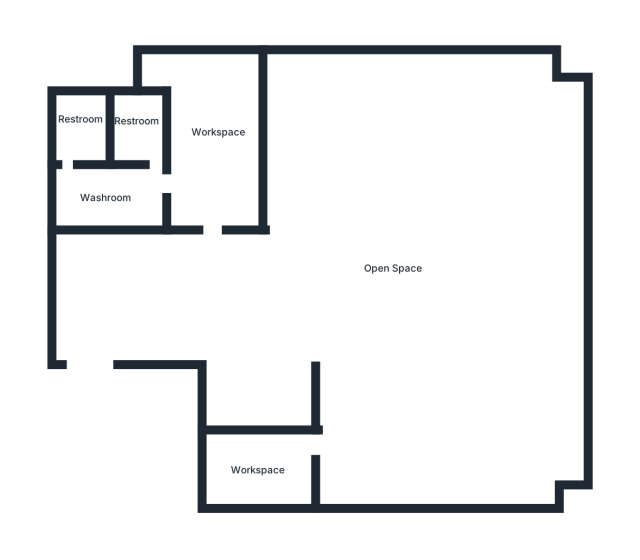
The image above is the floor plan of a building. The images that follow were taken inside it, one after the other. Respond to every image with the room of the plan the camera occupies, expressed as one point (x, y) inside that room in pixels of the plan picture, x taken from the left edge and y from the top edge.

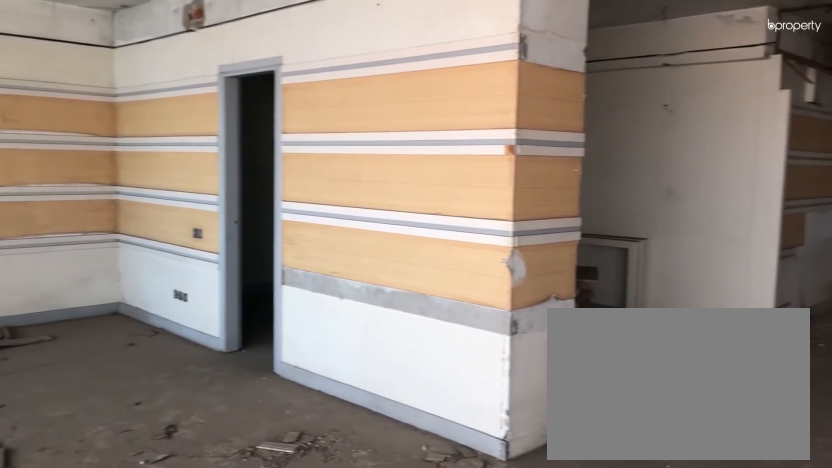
(436, 379)
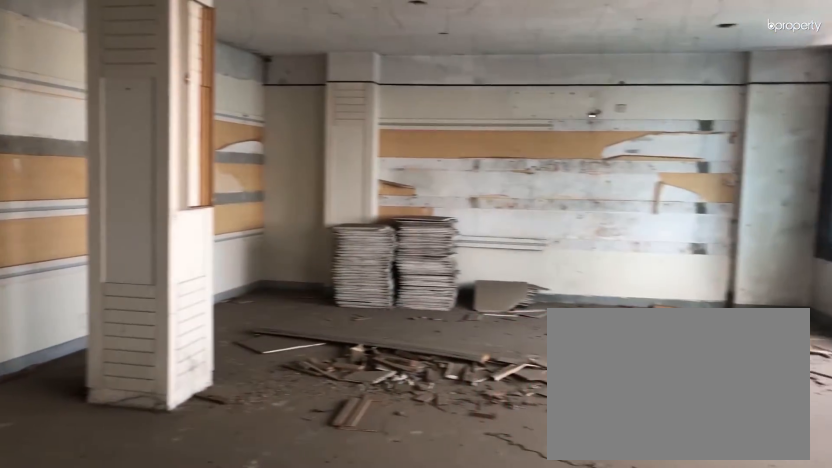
(398, 250)
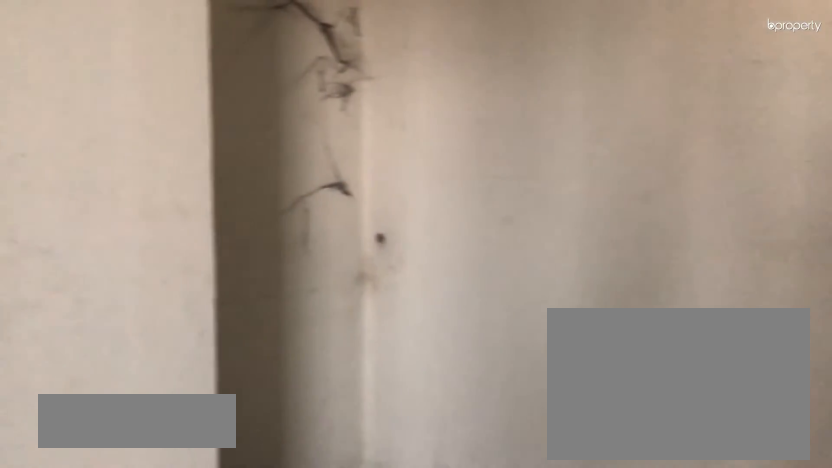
(262, 472)
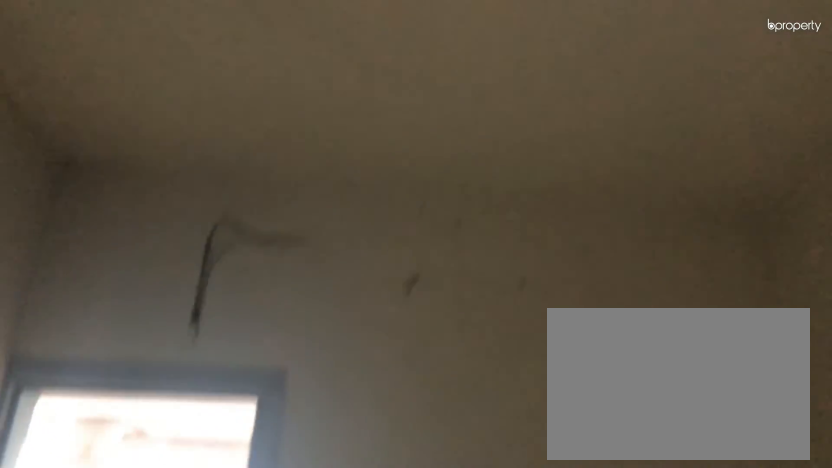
(262, 472)
